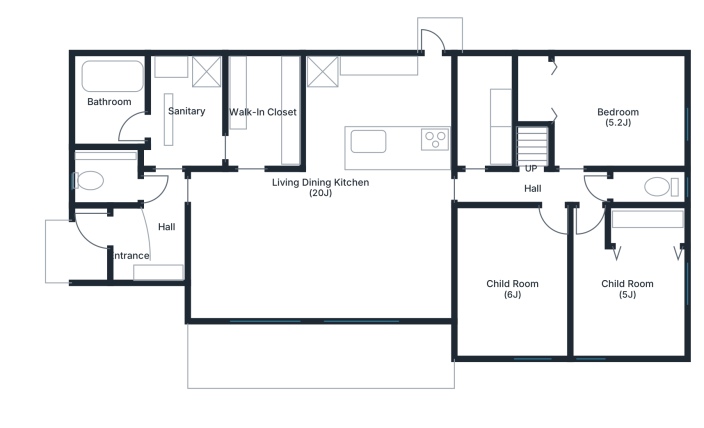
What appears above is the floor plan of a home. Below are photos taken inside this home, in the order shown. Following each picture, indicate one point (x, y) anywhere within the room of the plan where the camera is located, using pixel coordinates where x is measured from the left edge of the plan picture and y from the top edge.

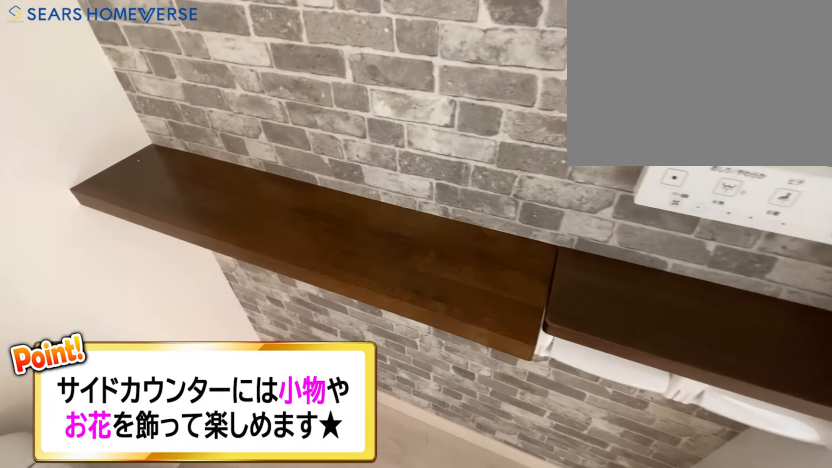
(113, 181)
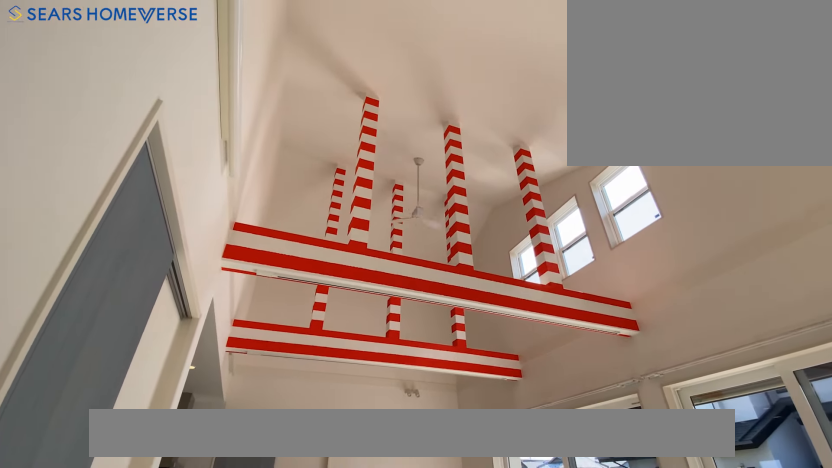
(323, 243)
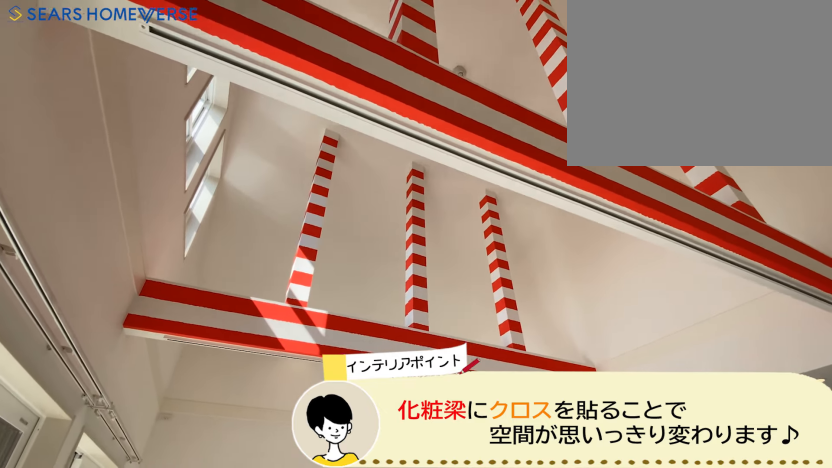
(323, 243)
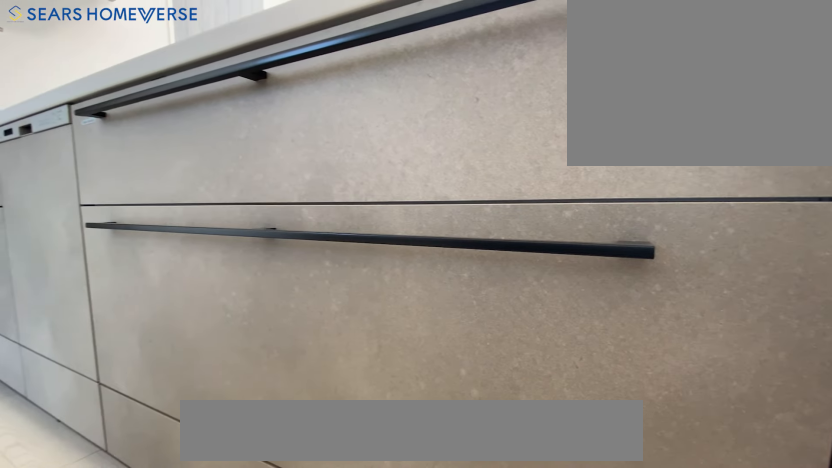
(387, 104)
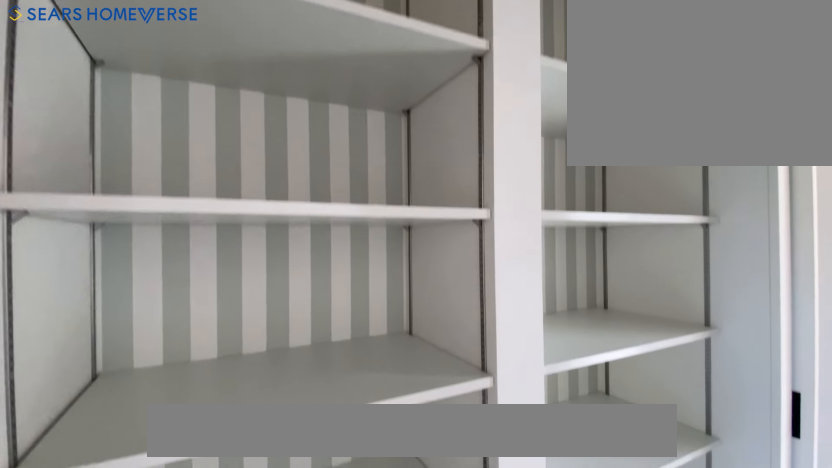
(482, 110)
